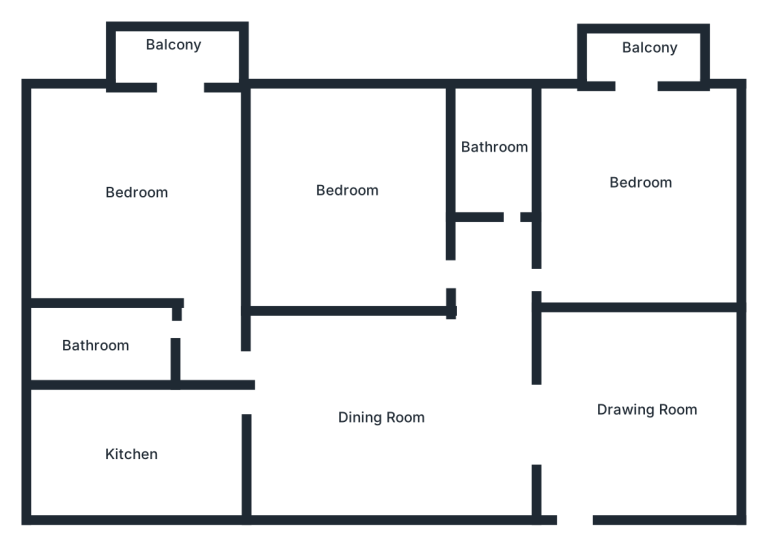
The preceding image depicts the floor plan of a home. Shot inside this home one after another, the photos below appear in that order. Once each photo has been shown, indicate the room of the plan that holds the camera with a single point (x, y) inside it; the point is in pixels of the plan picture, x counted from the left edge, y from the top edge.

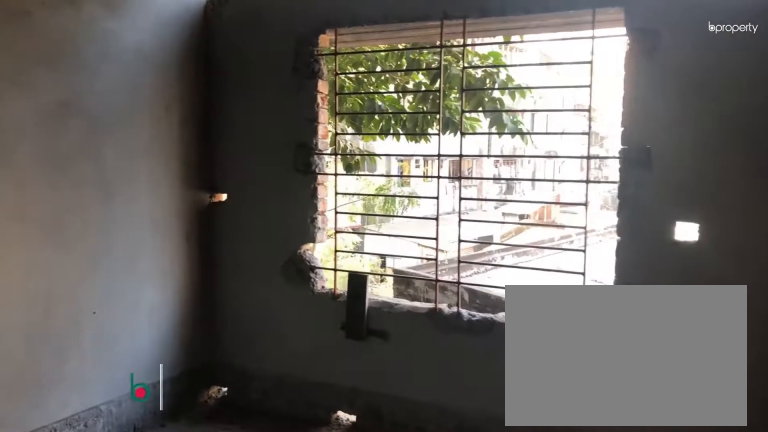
(431, 267)
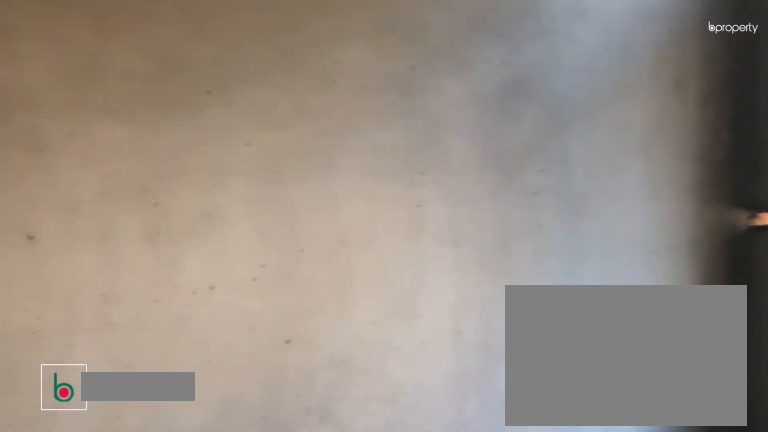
(349, 194)
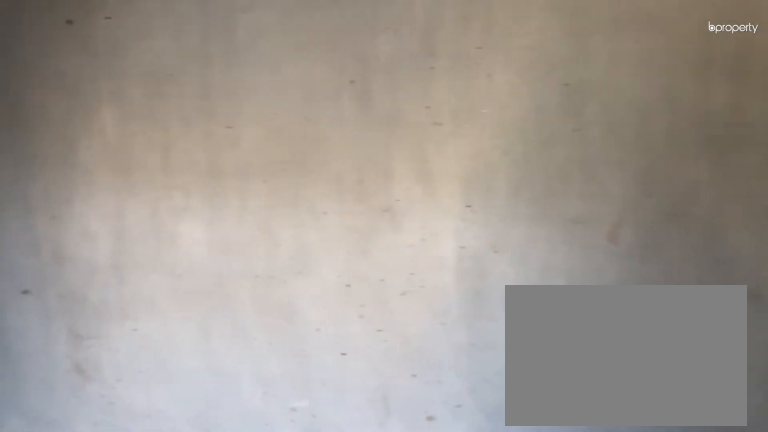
(349, 194)
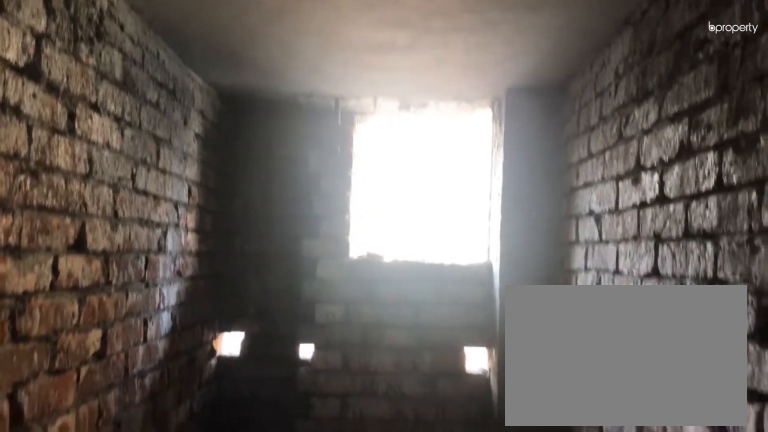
(492, 147)
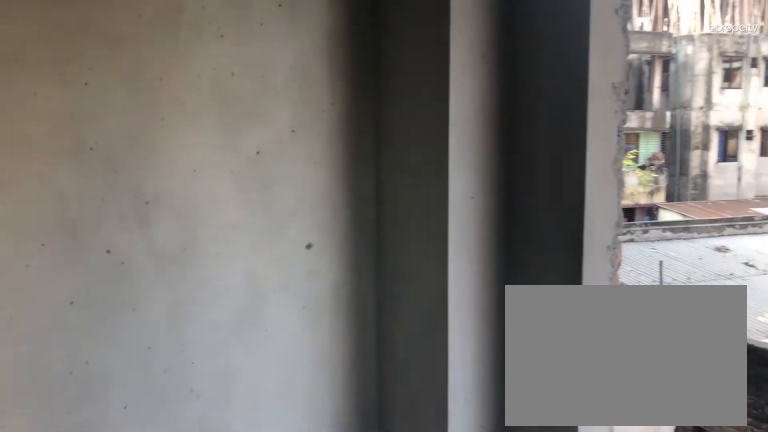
(632, 188)
